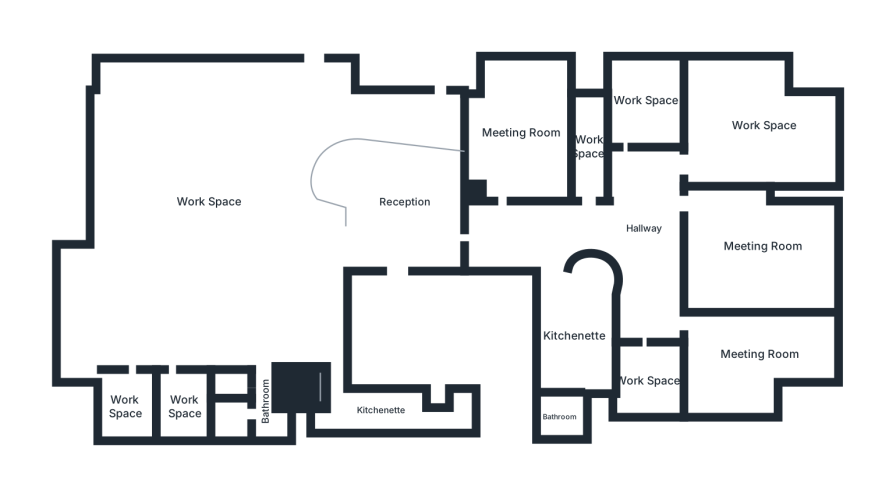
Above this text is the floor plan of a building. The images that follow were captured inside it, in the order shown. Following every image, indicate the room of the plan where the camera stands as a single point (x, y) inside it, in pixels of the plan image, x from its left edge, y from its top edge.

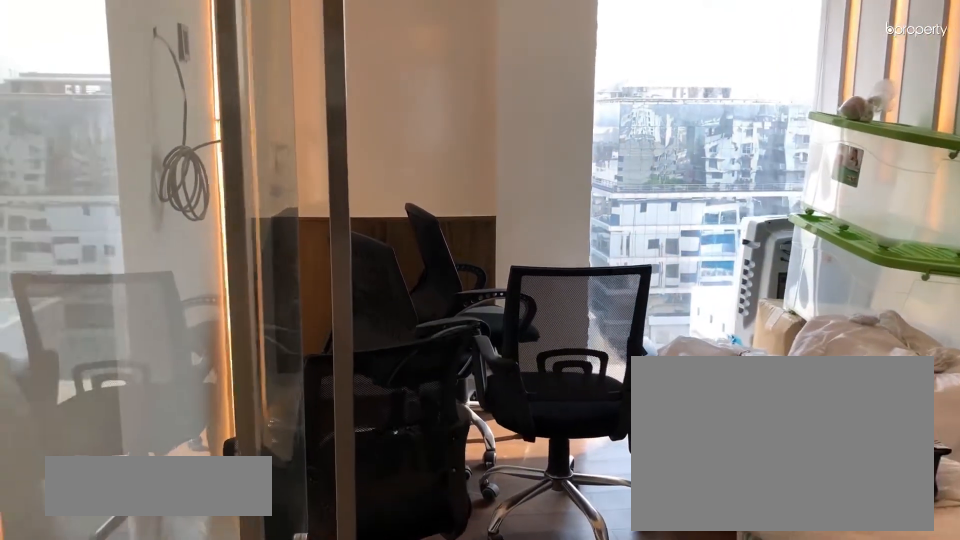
(647, 101)
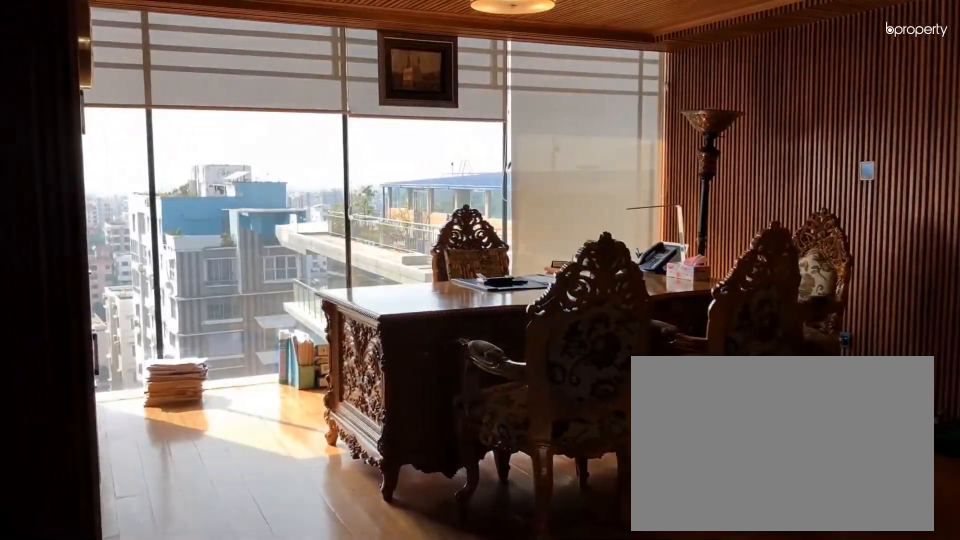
(762, 248)
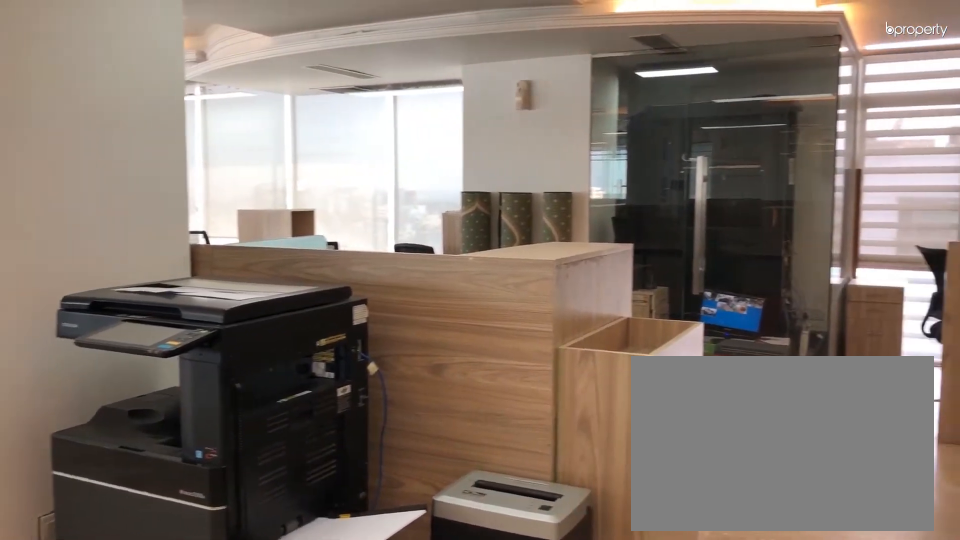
(208, 201)
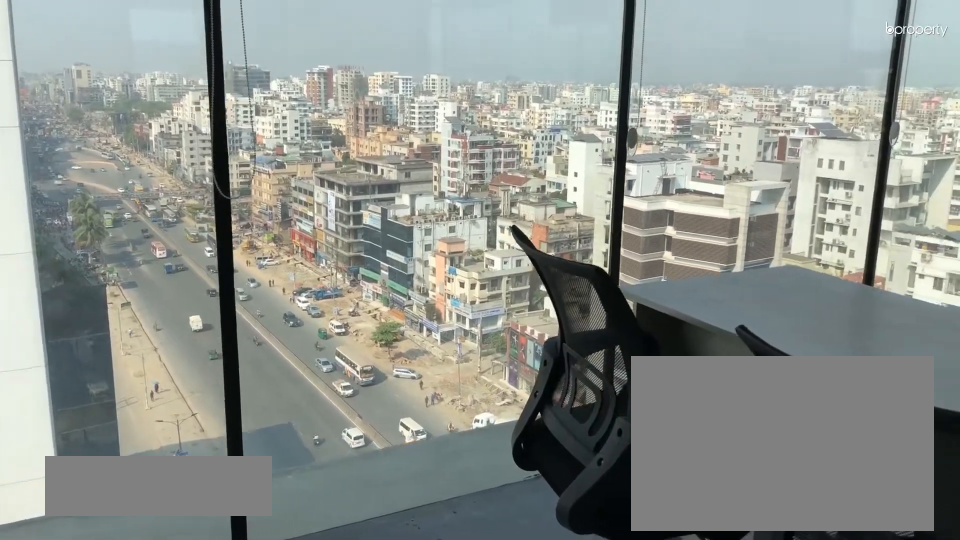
(125, 404)
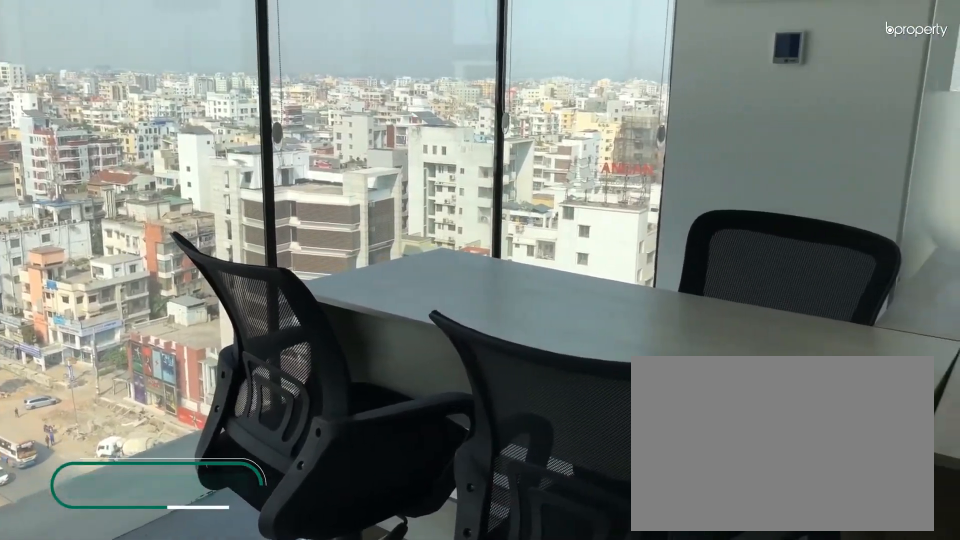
(125, 404)
